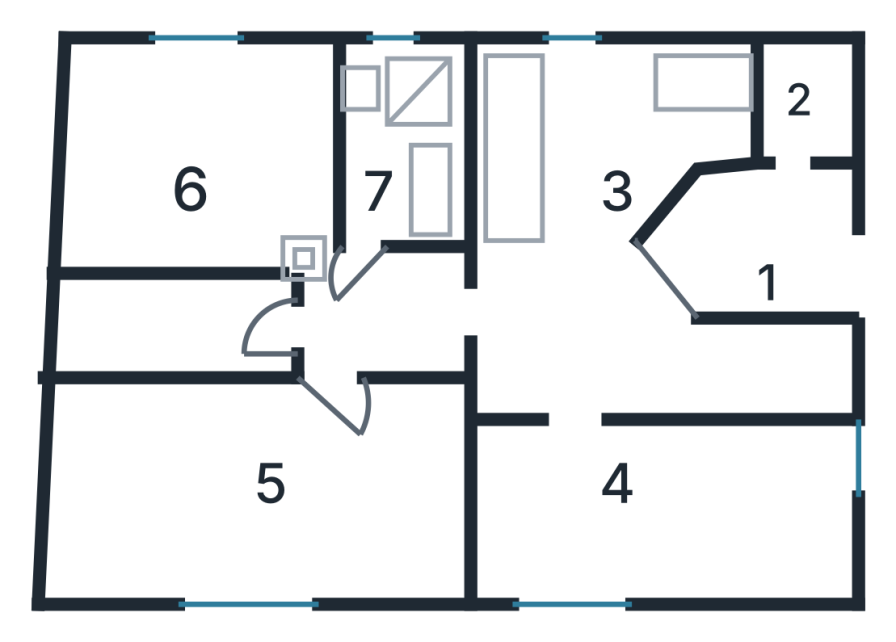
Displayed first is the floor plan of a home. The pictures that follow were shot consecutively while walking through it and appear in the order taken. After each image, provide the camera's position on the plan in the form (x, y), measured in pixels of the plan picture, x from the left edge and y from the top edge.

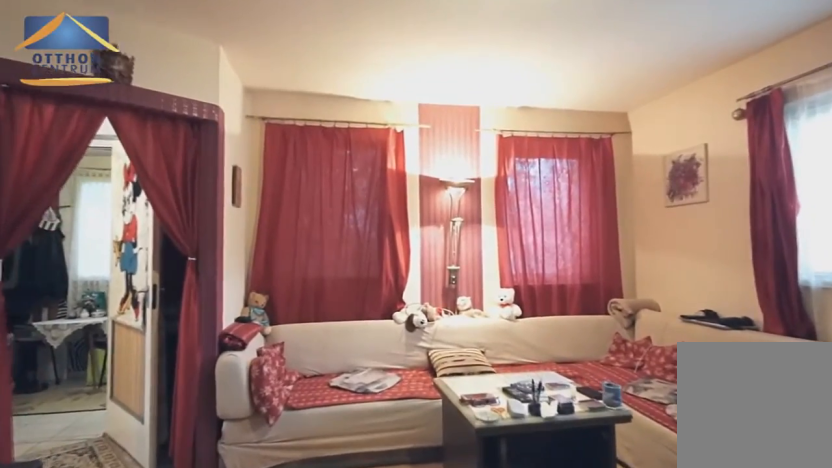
(608, 394)
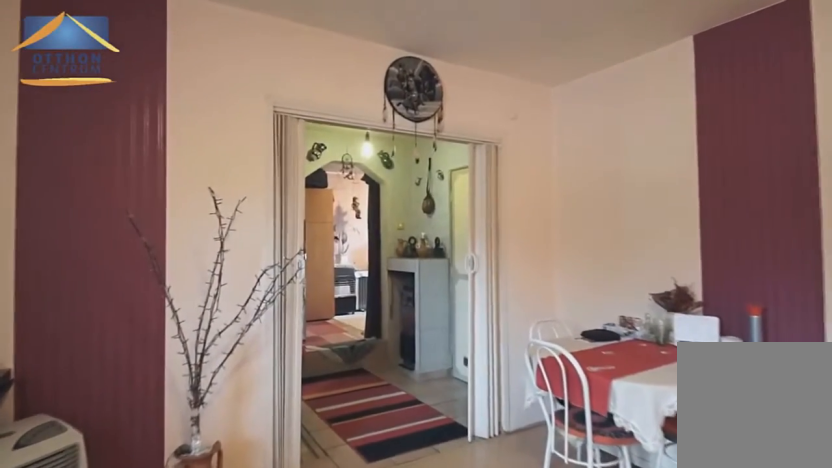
(543, 362)
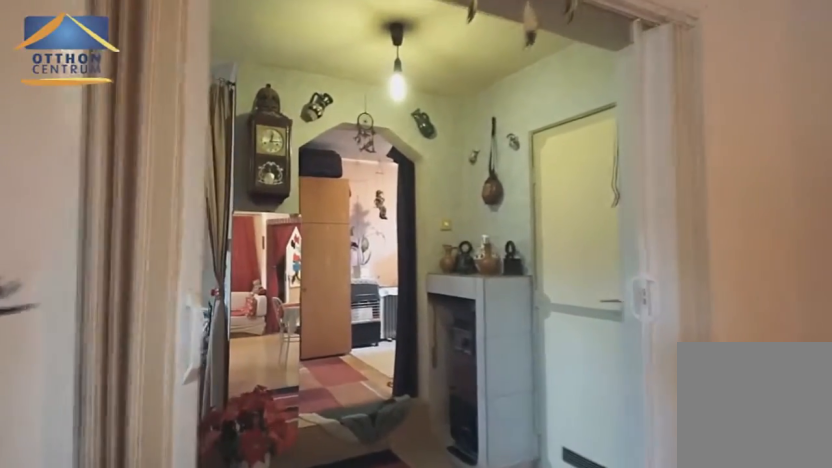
(431, 314)
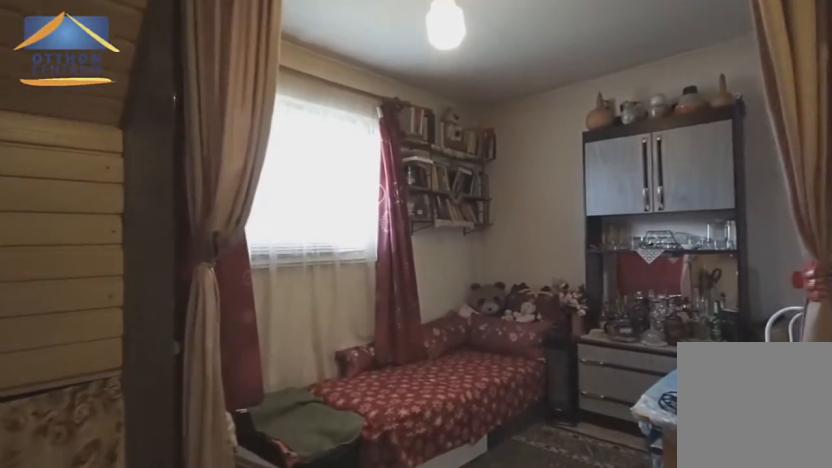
(335, 402)
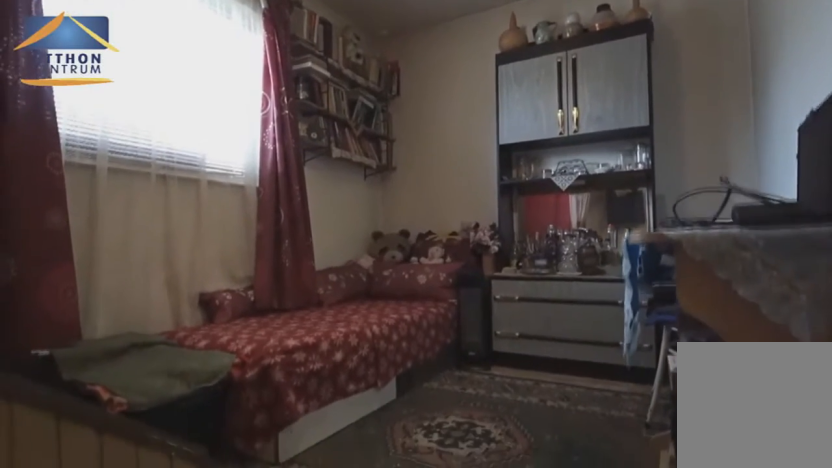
(236, 489)
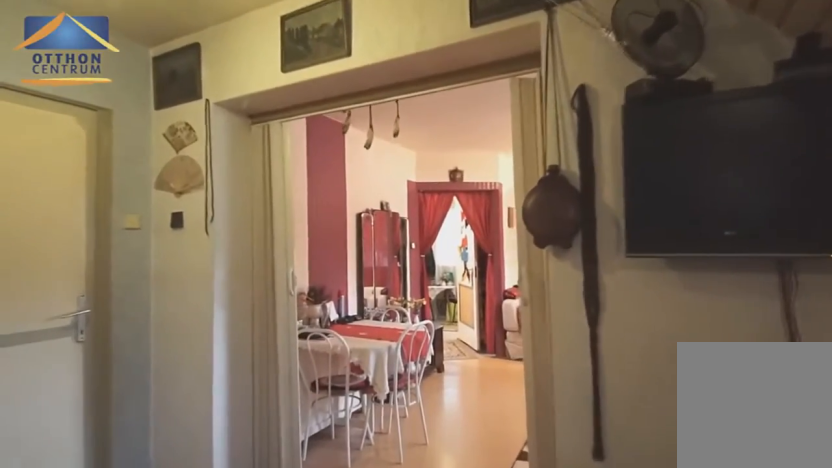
(372, 340)
